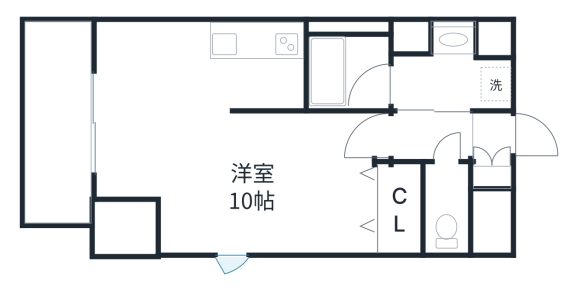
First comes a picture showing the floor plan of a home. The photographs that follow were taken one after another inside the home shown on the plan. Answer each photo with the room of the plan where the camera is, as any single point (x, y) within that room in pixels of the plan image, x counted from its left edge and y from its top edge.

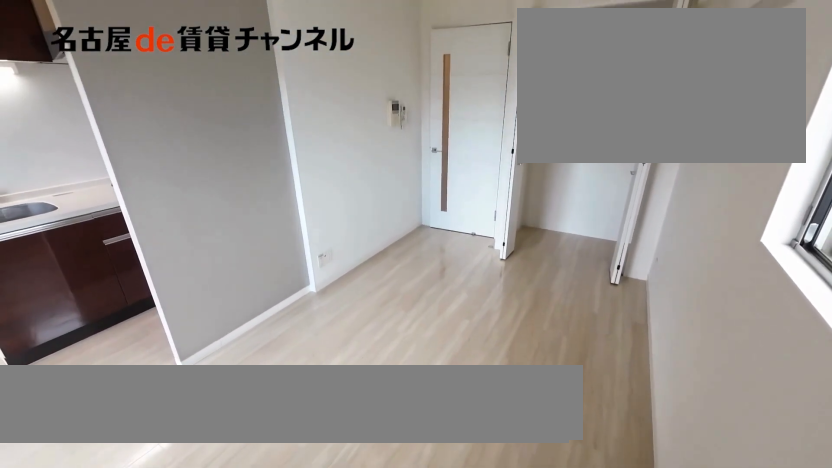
(261, 192)
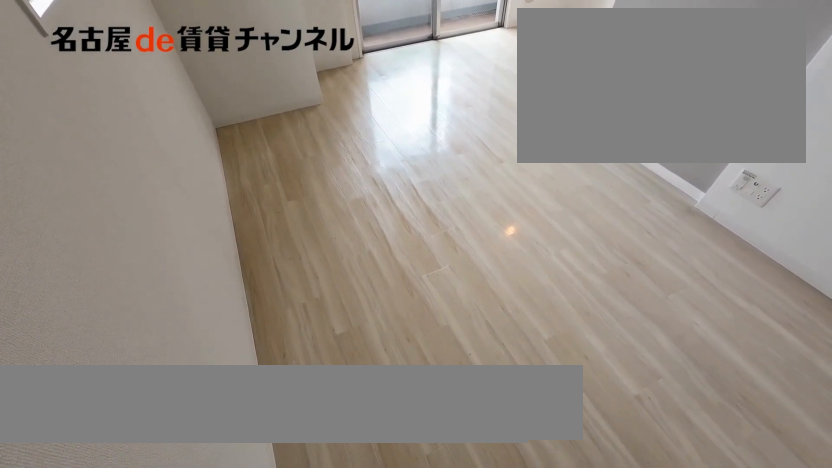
(261, 192)
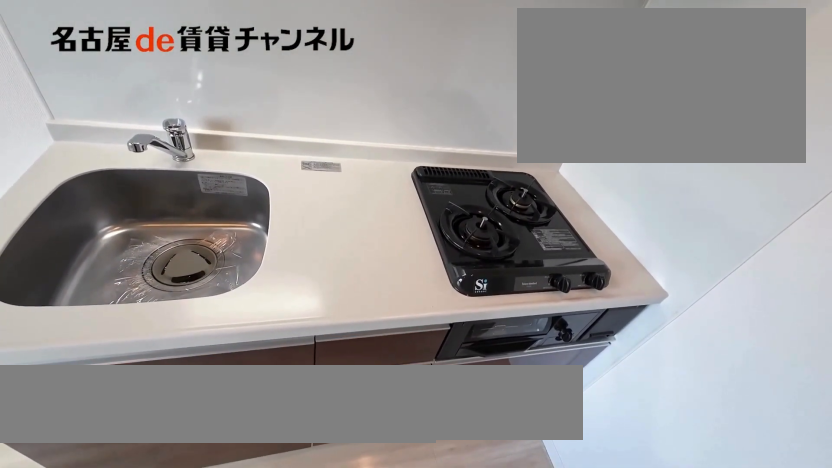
(258, 64)
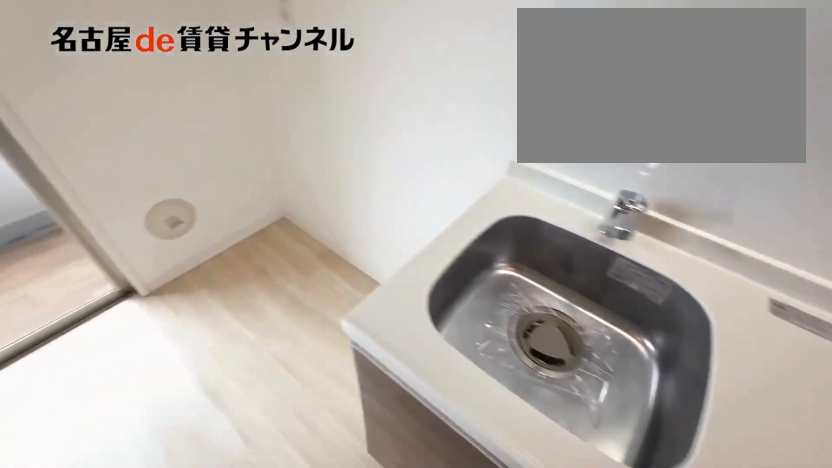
(152, 66)
